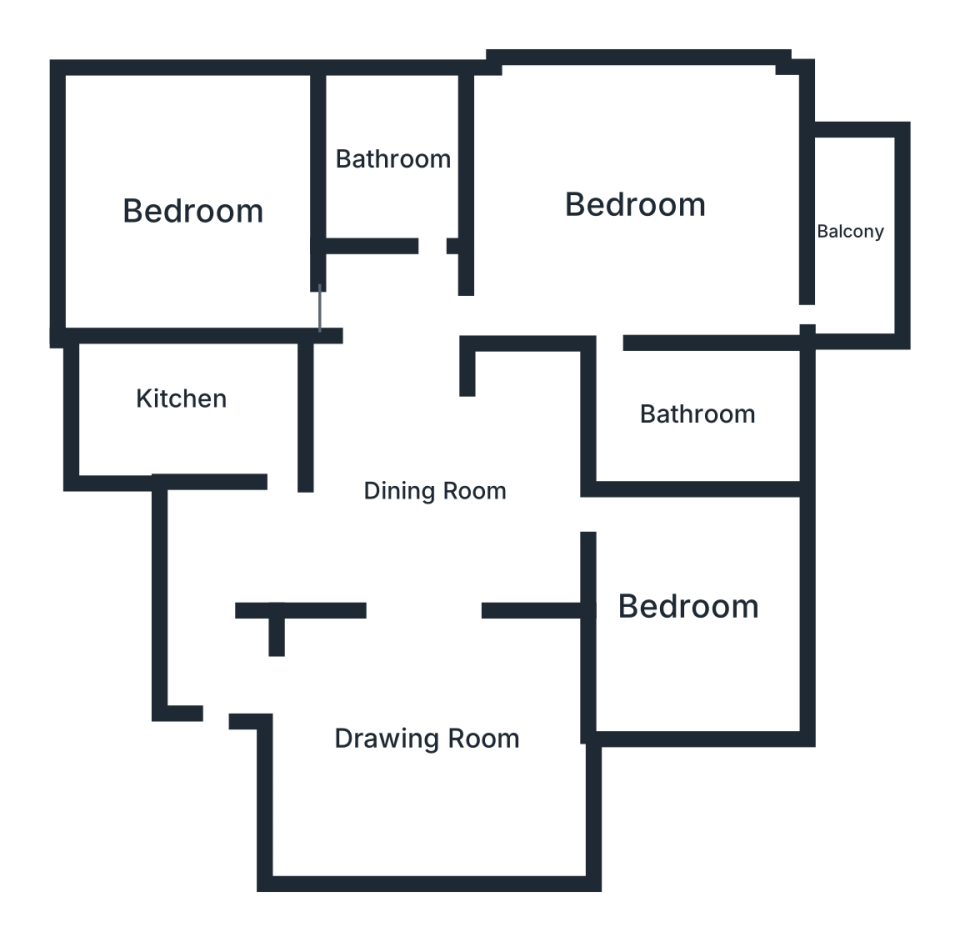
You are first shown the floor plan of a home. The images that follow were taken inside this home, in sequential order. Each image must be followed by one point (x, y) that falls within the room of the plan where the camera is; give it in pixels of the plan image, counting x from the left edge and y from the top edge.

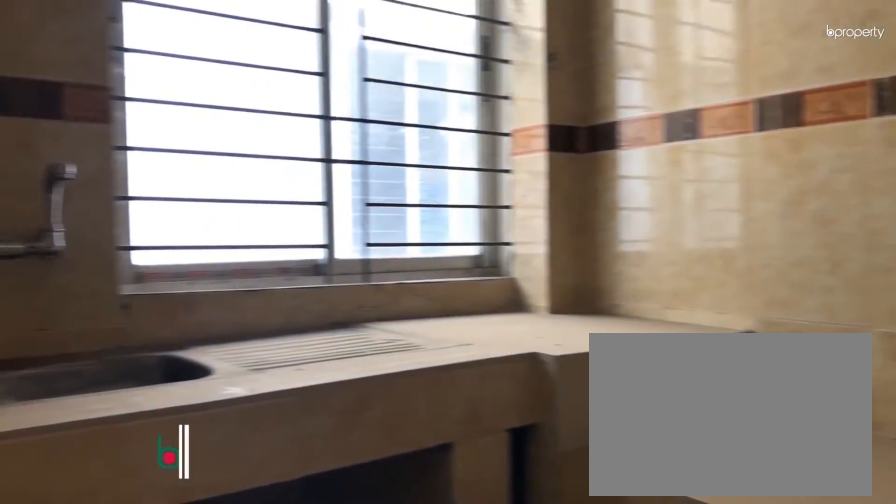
(182, 400)
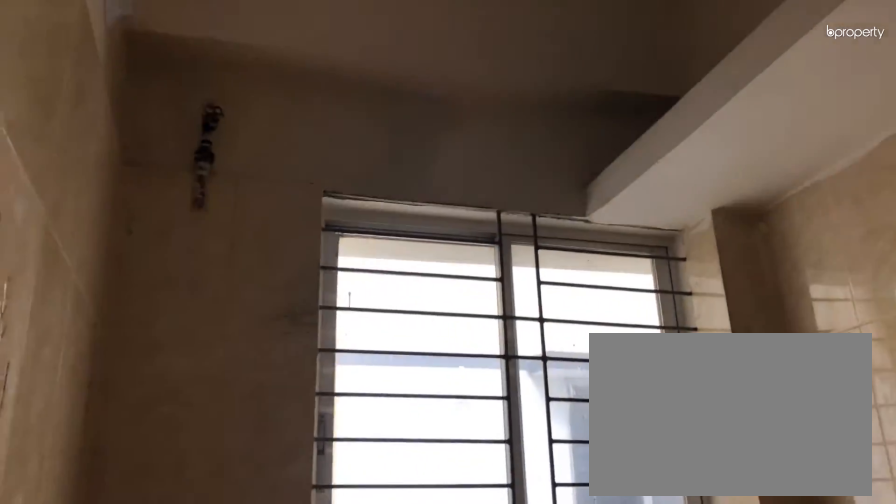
(182, 400)
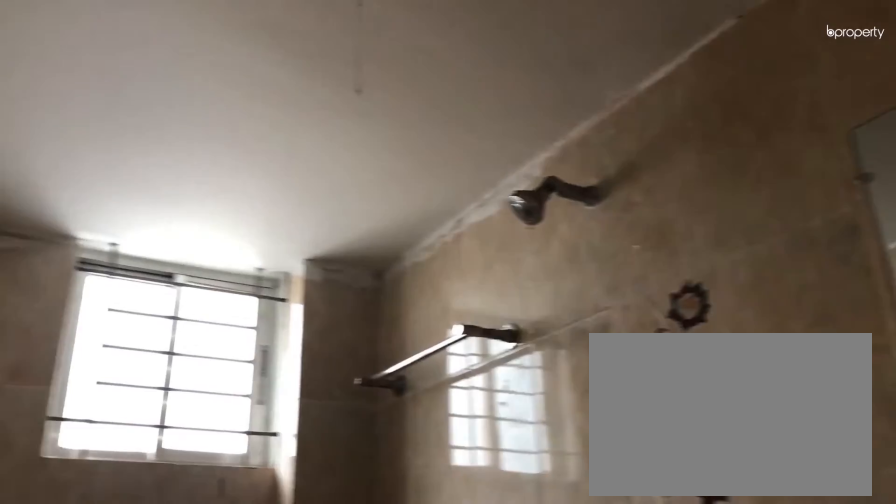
(397, 156)
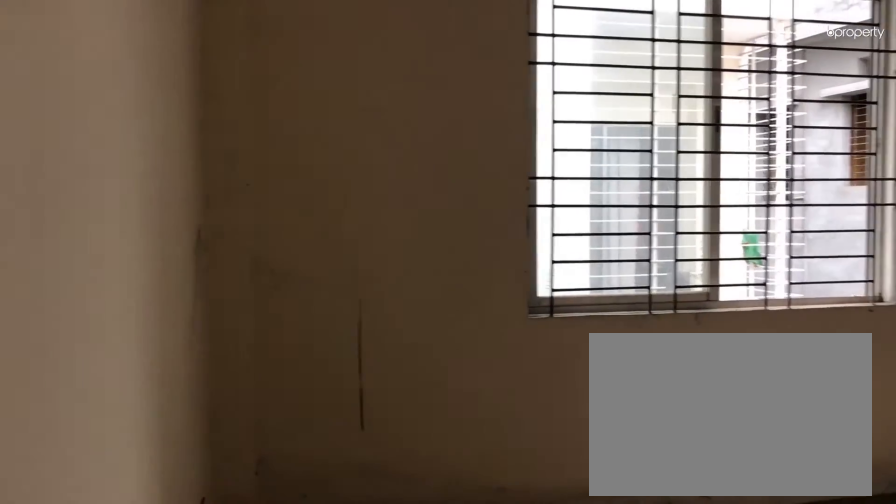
(638, 207)
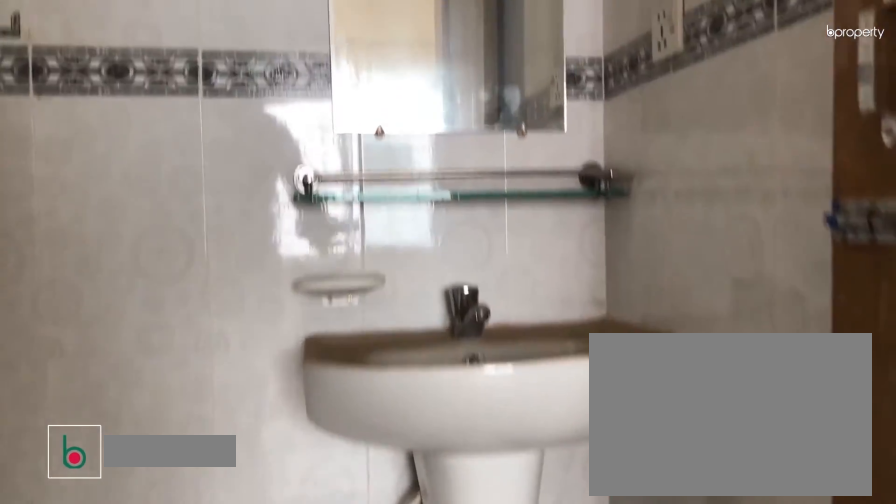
(690, 413)
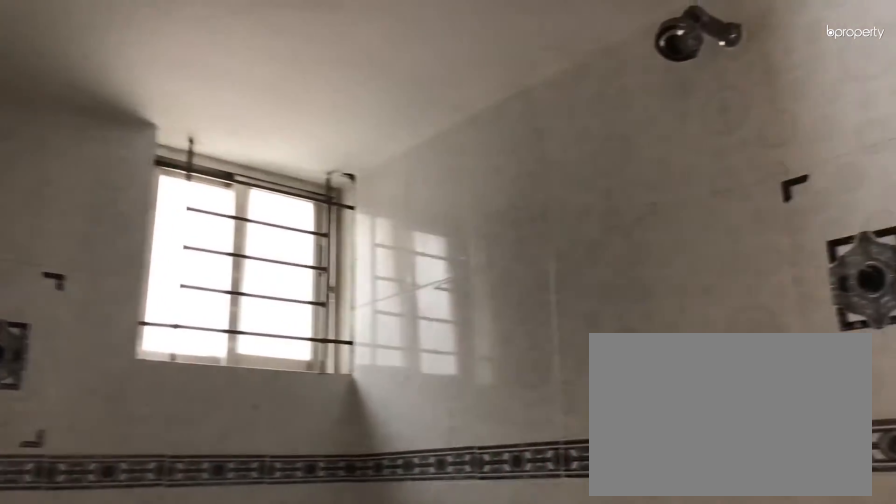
(690, 412)
